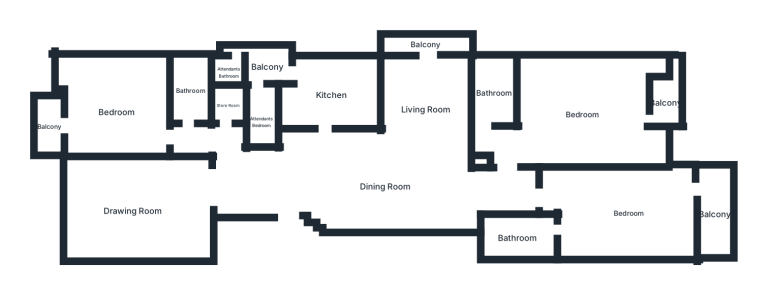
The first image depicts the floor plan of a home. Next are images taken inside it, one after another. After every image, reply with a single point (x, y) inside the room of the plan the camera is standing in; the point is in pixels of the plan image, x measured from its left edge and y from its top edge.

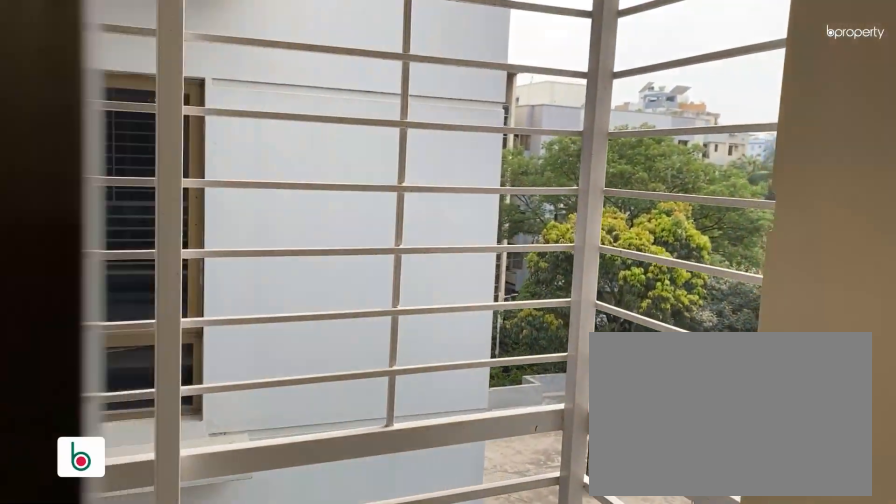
(48, 126)
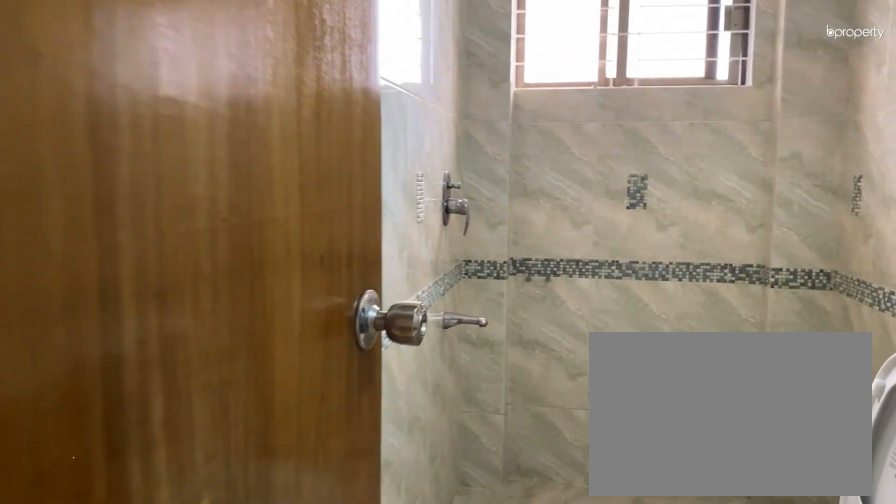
(191, 91)
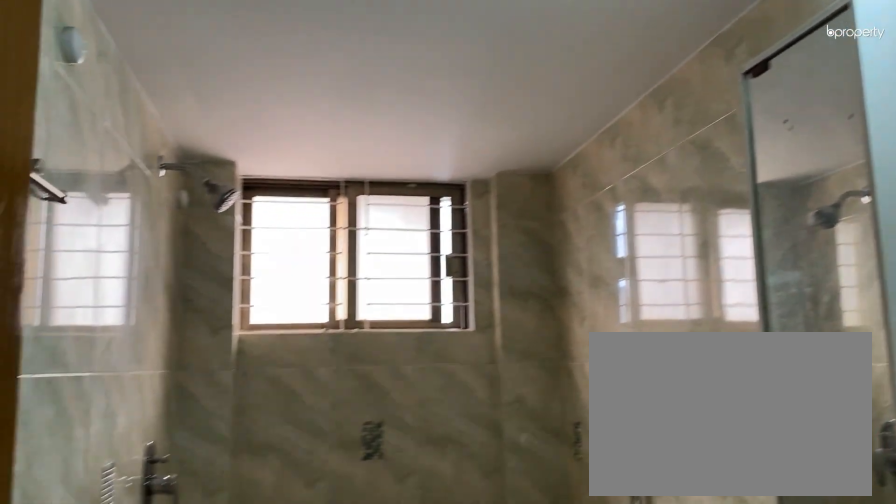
(191, 91)
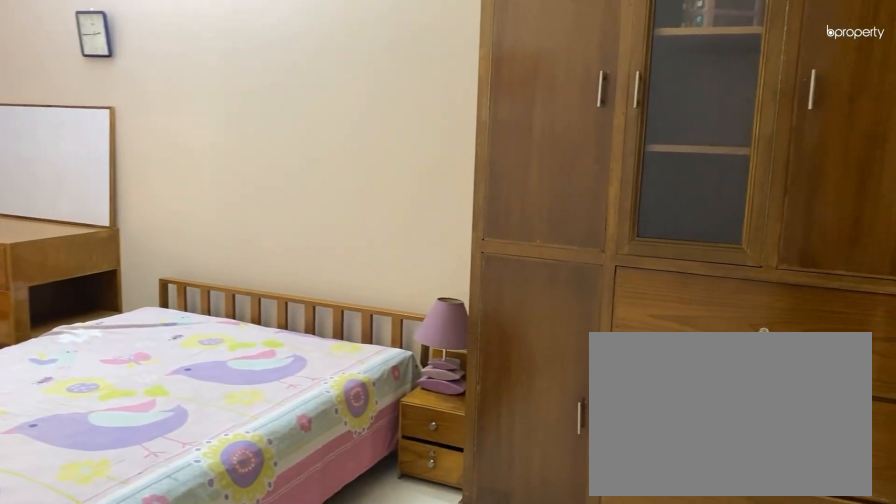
(629, 213)
